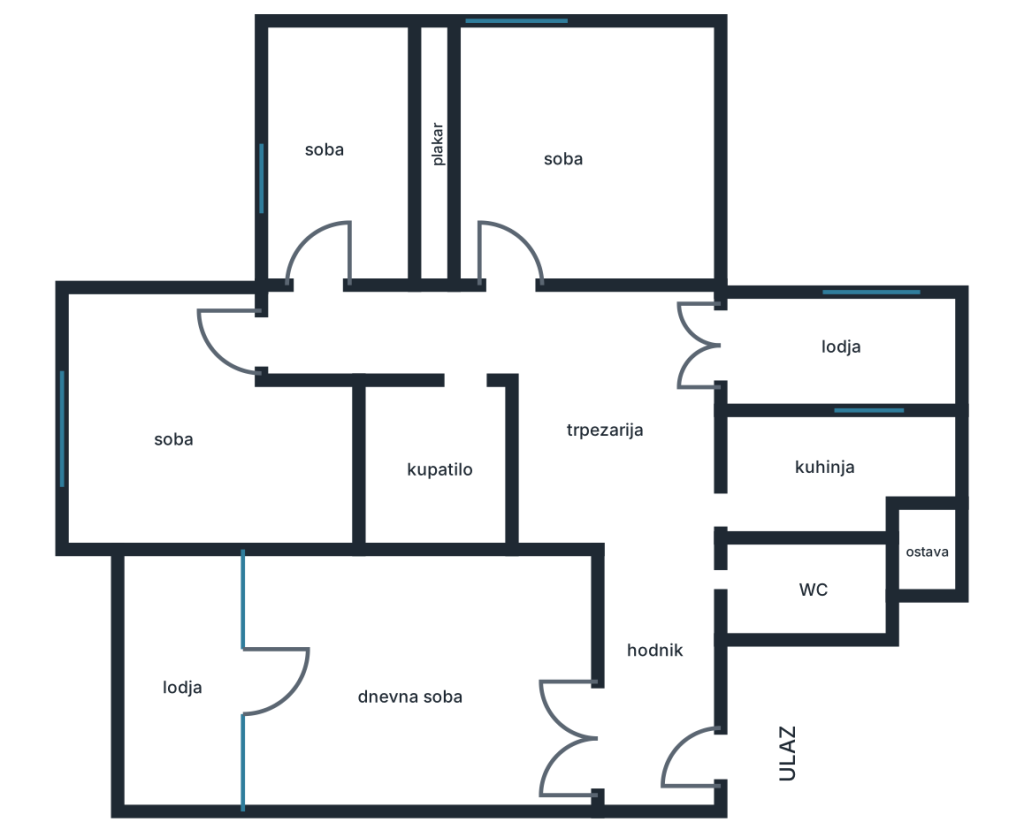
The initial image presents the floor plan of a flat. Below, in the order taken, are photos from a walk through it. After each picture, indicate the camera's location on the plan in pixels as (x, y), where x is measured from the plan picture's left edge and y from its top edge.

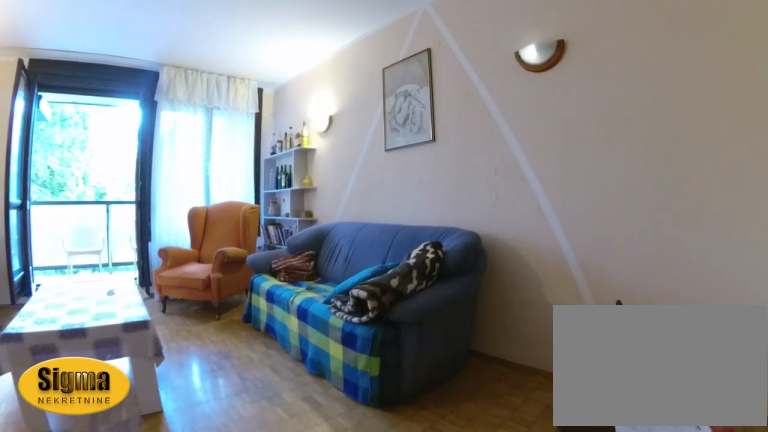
(582, 695)
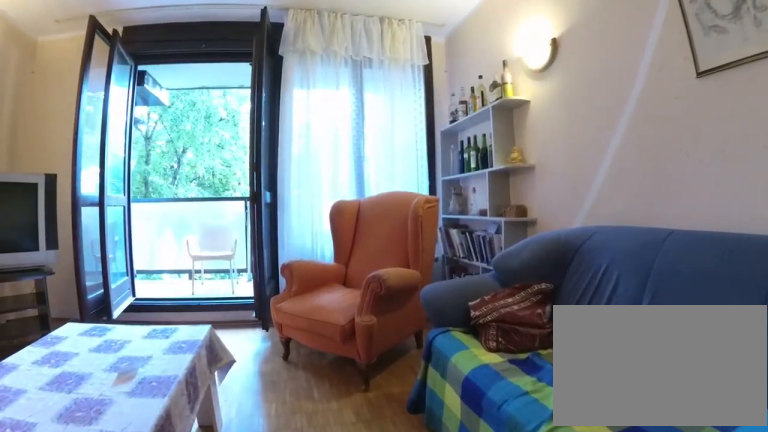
(489, 652)
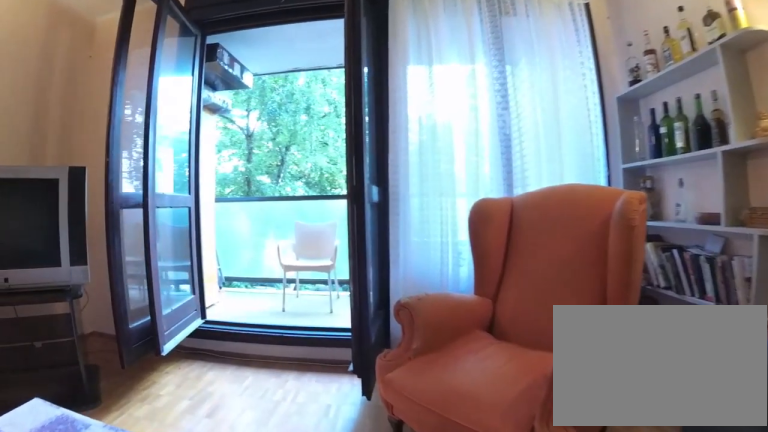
(425, 658)
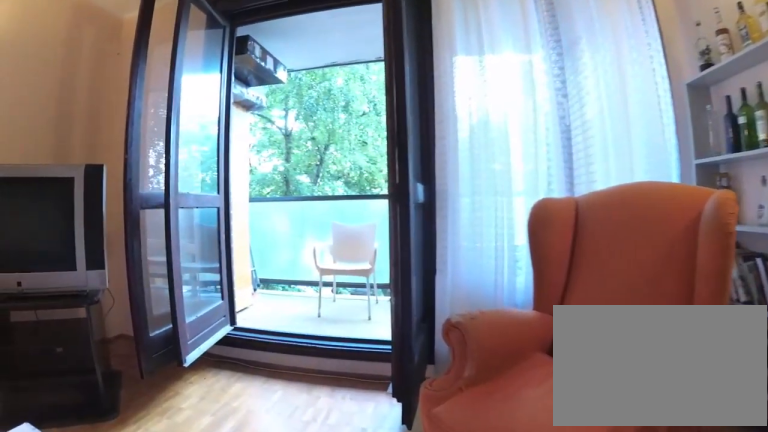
(408, 658)
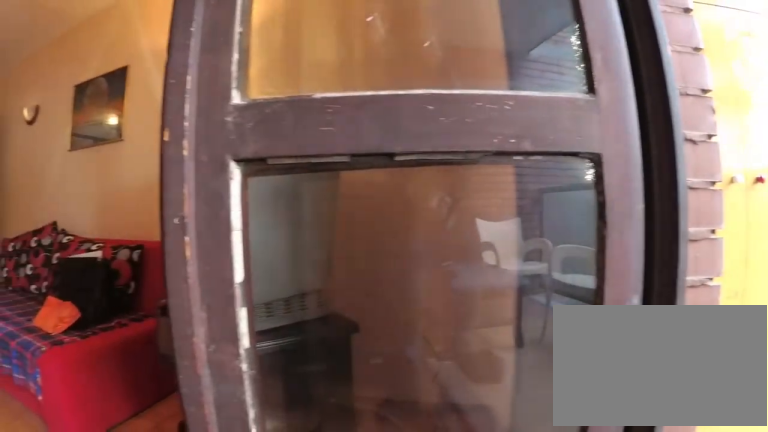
(246, 633)
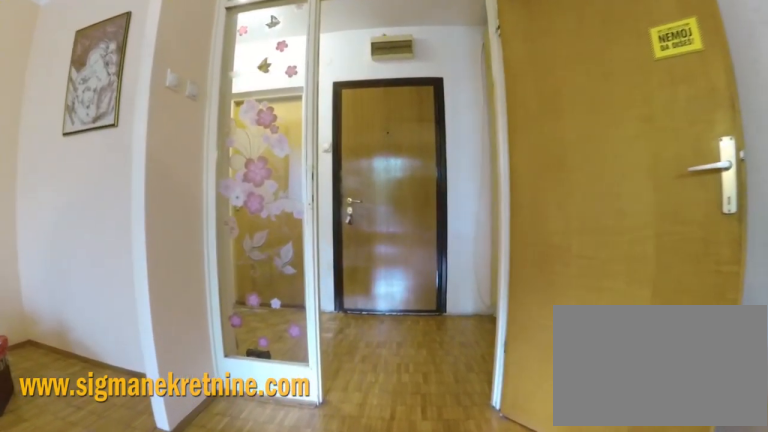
(439, 703)
